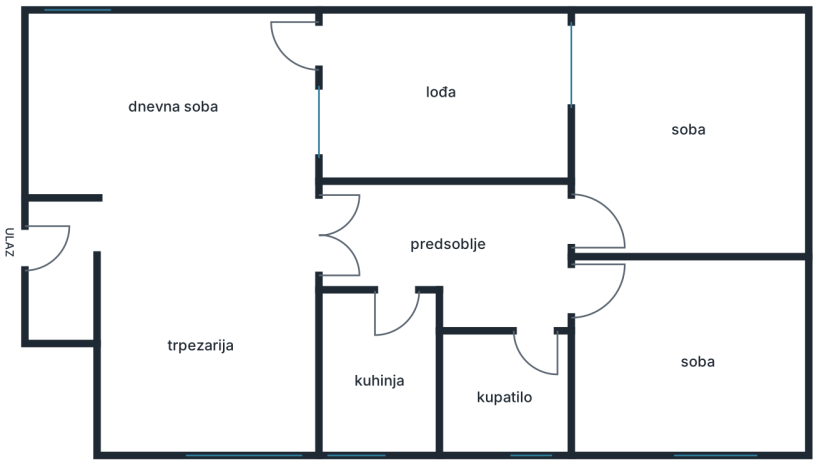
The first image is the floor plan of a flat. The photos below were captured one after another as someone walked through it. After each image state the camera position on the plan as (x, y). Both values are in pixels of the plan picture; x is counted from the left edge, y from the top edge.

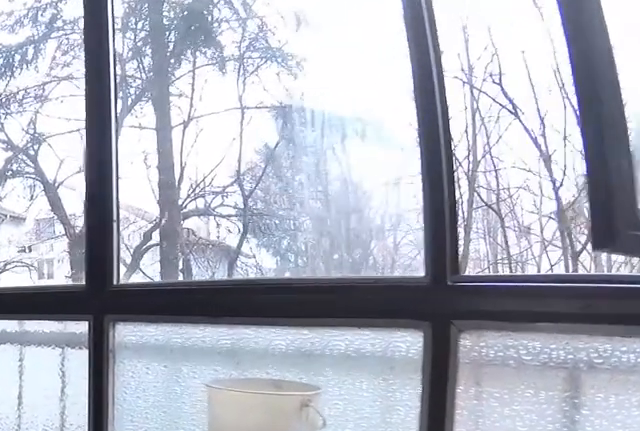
(516, 99)
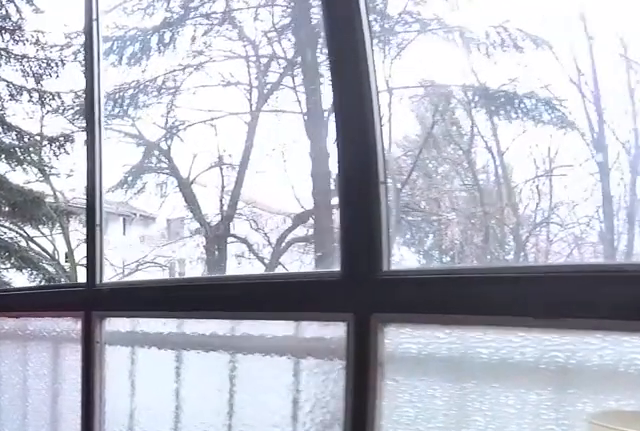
(500, 86)
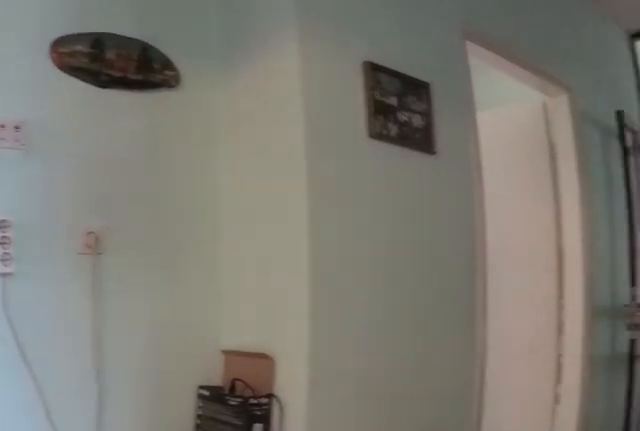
(519, 233)
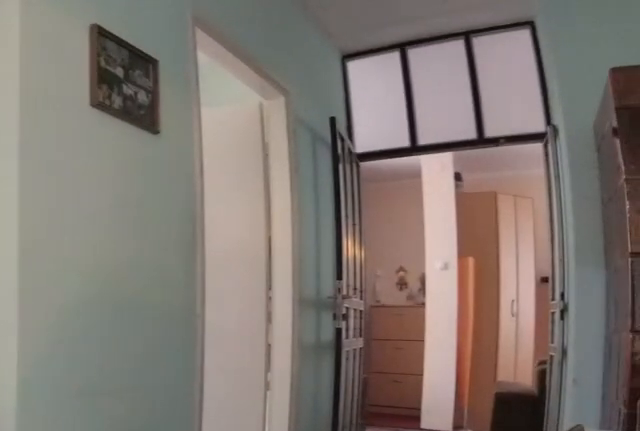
(515, 243)
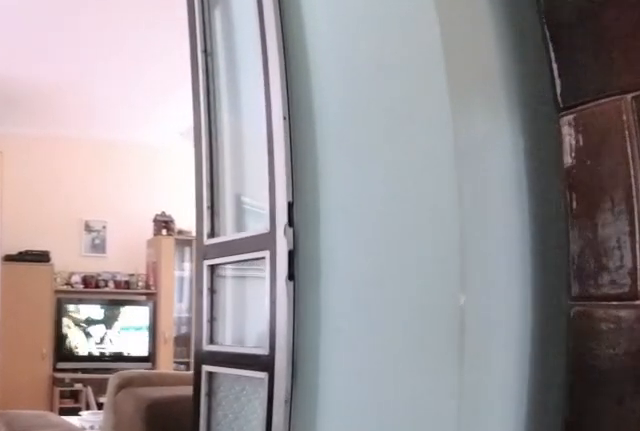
(374, 231)
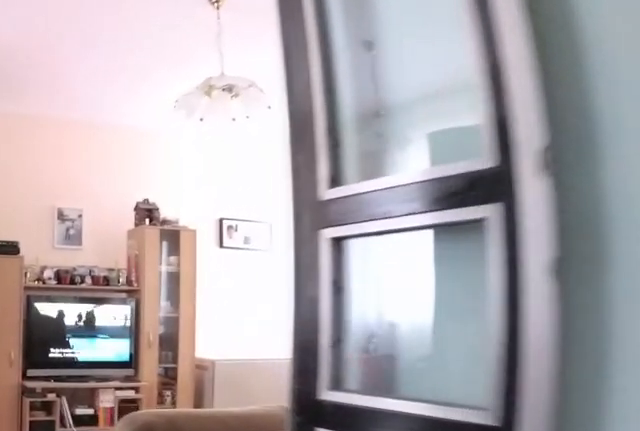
(343, 230)
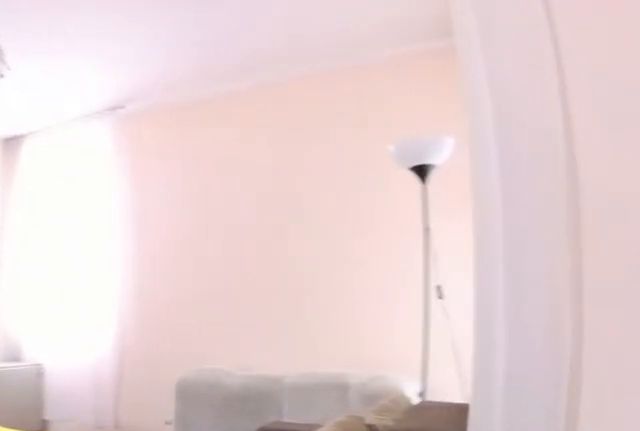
(309, 238)
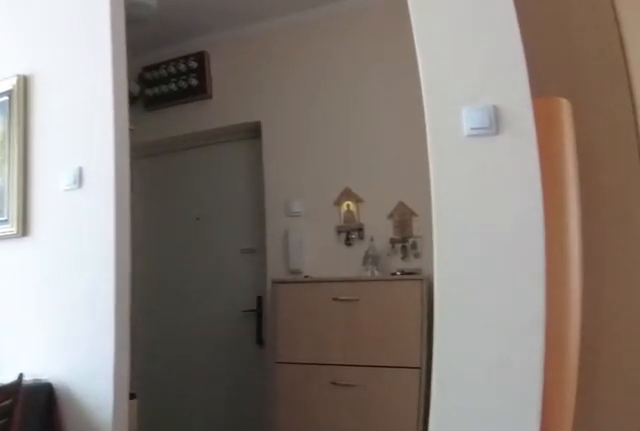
(264, 229)
